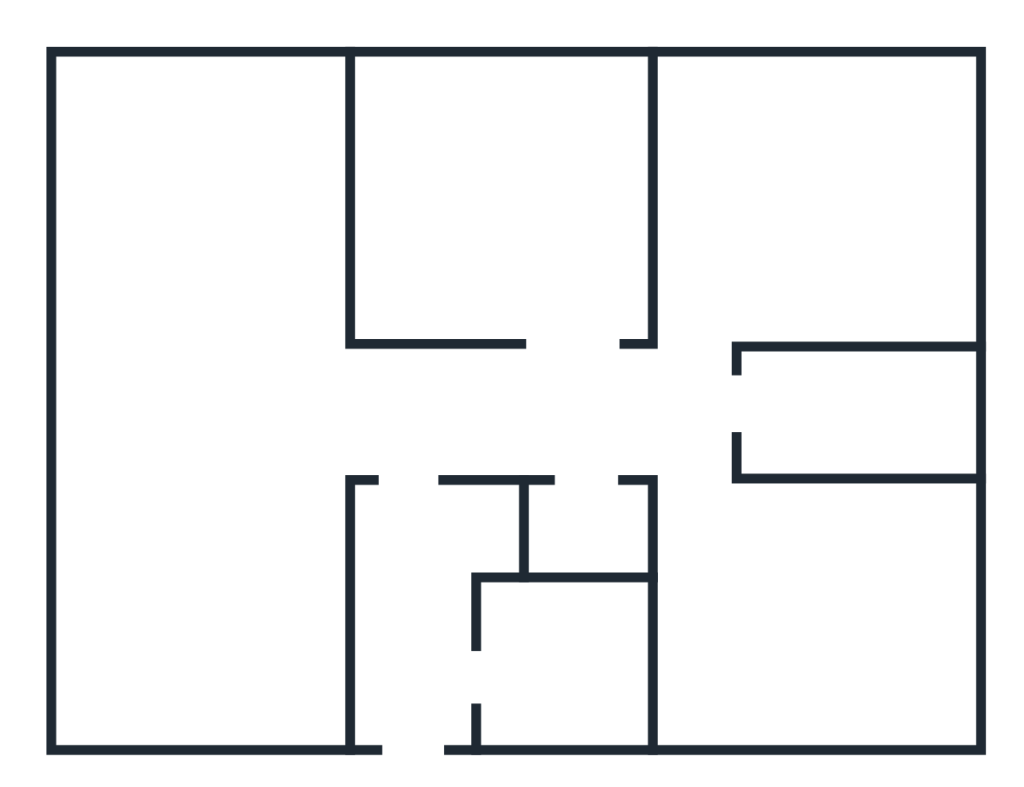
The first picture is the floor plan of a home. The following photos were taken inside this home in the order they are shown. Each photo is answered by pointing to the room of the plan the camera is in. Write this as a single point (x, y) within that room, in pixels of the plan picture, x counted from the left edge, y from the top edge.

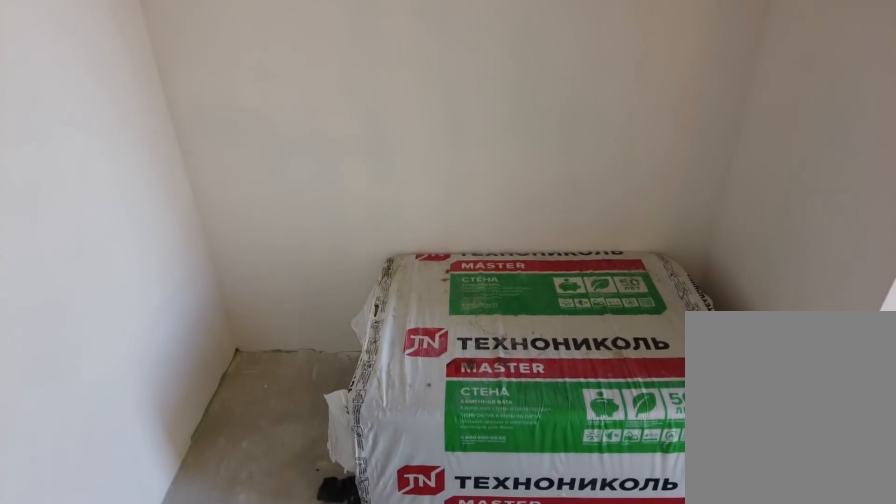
(405, 561)
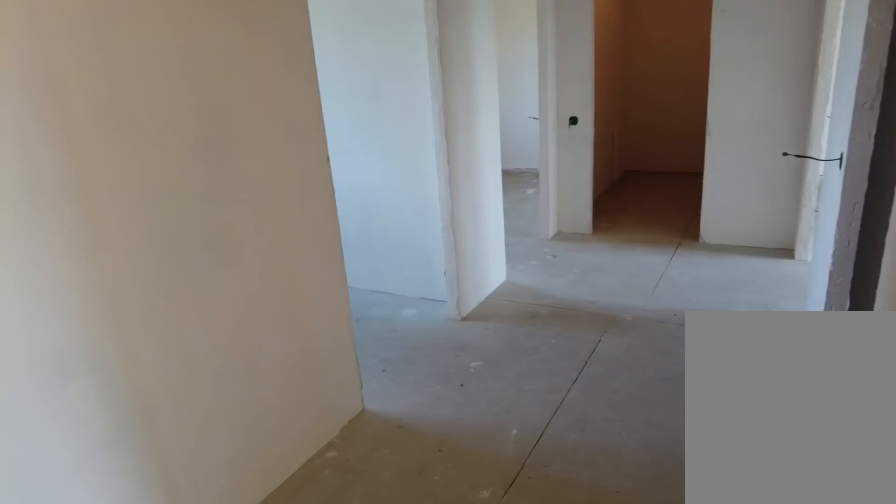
(414, 446)
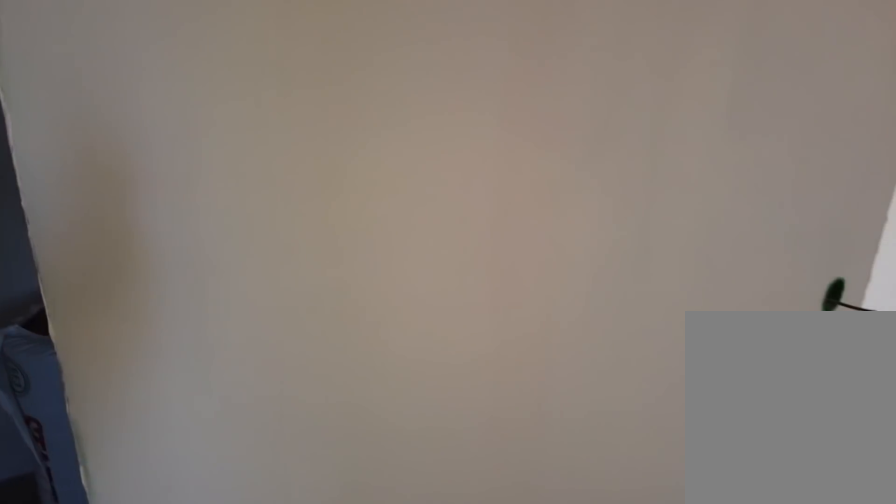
(601, 437)
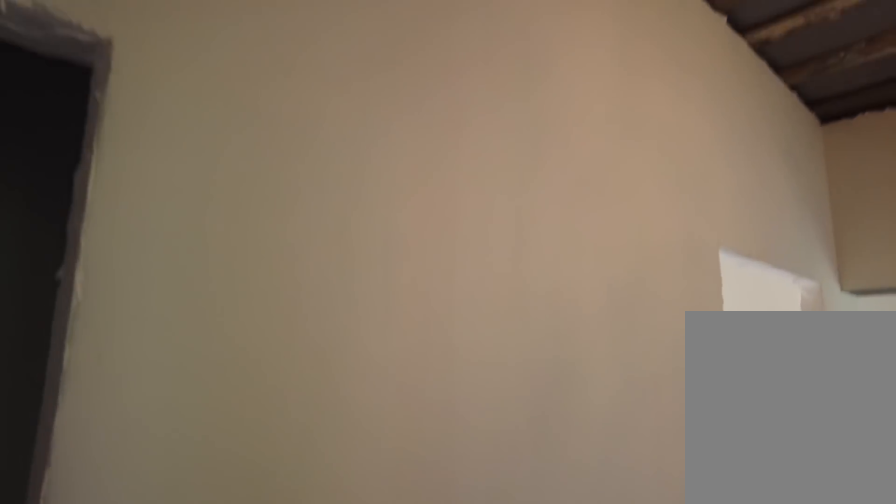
(601, 437)
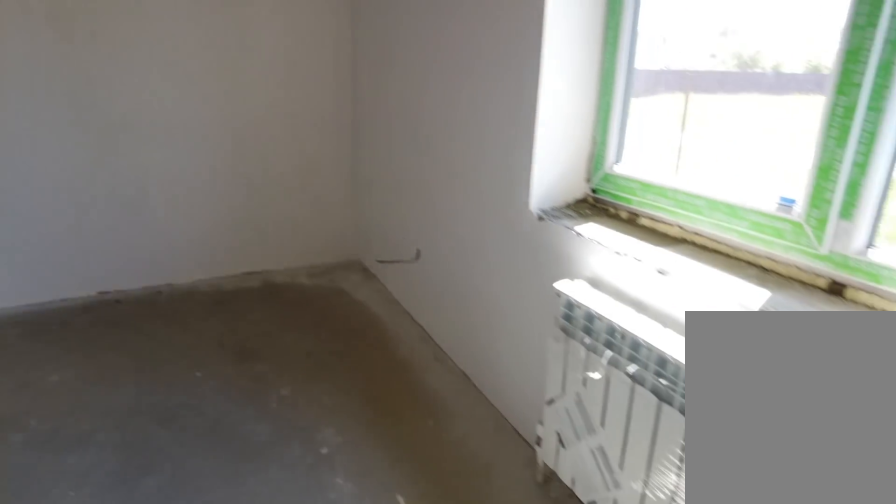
(747, 647)
